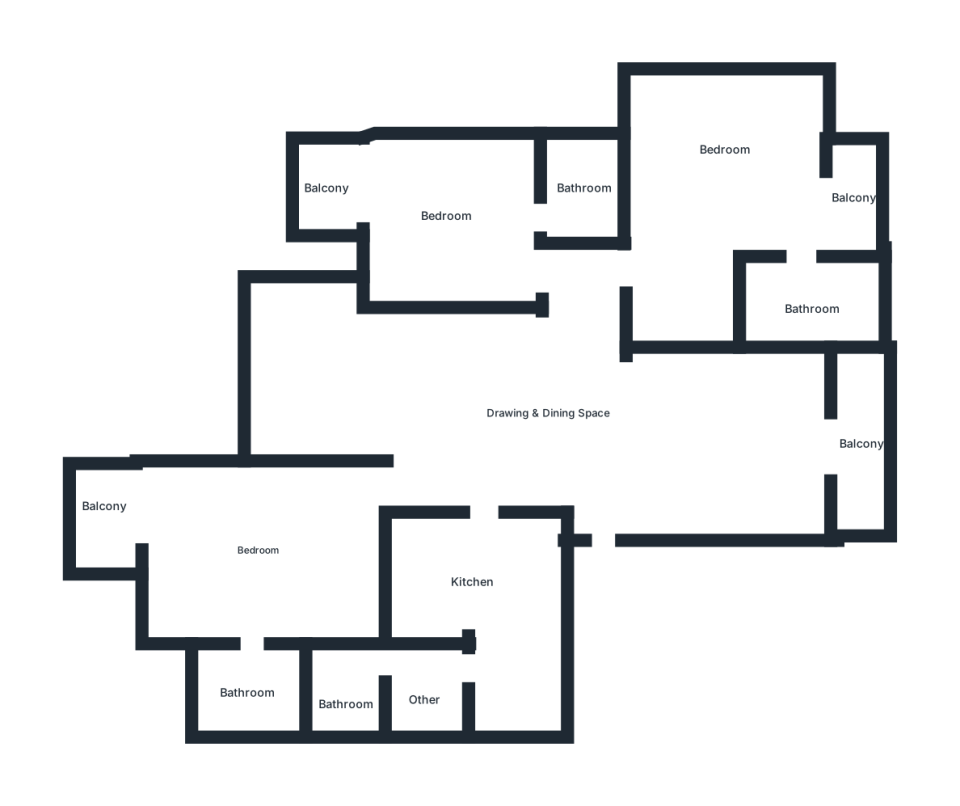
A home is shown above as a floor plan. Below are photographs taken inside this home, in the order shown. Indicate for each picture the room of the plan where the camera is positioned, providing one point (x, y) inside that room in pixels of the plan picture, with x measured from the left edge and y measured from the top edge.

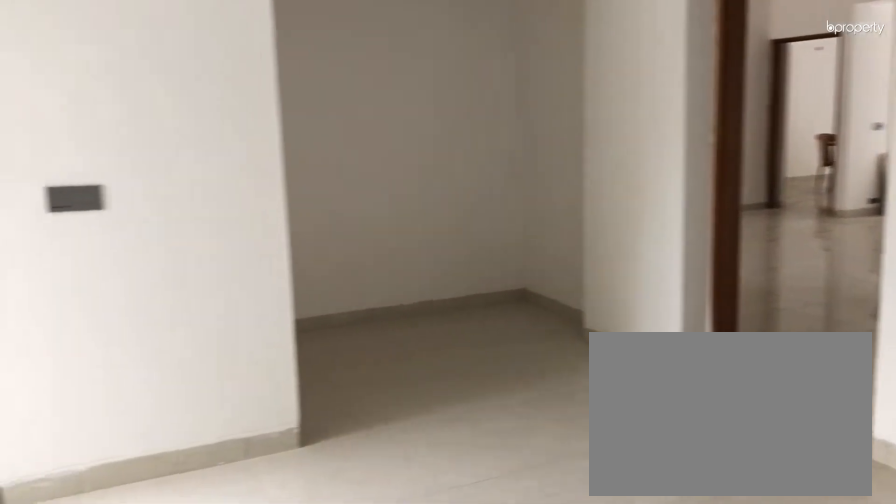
(732, 194)
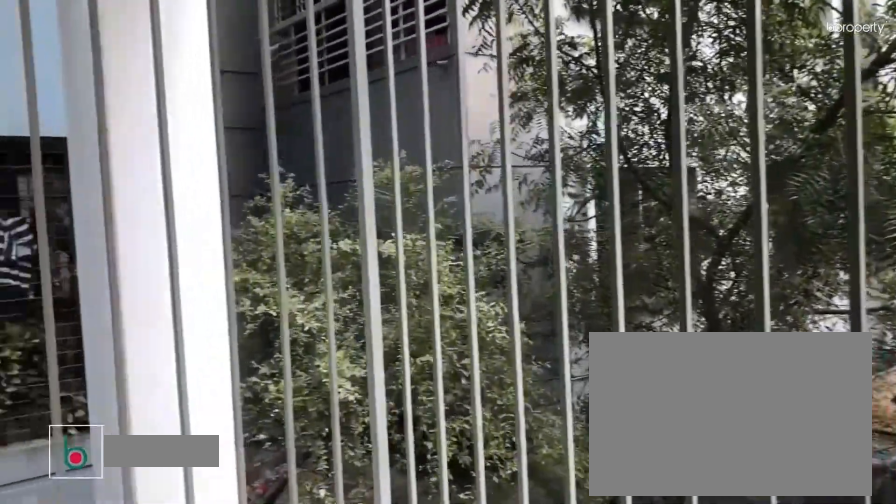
(849, 200)
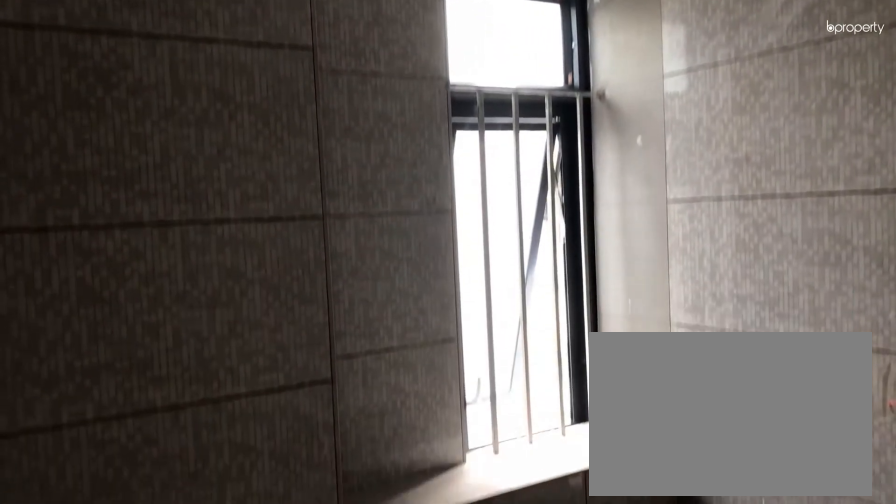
(802, 308)
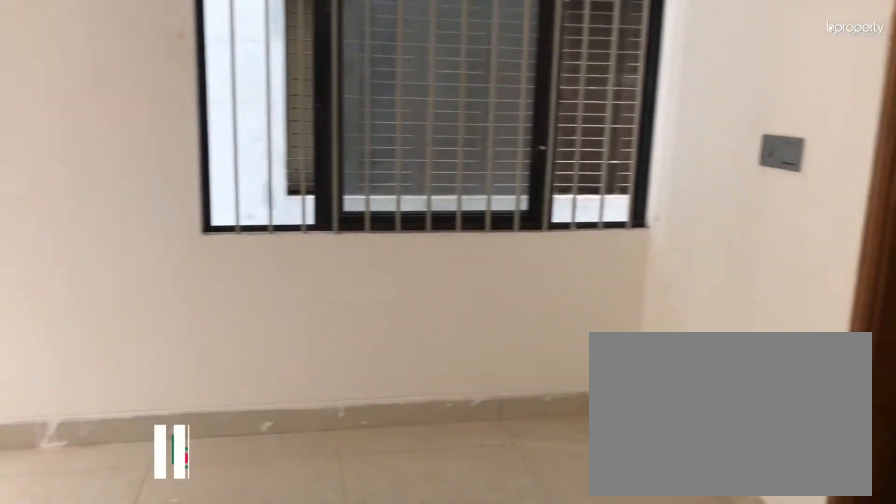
(474, 221)
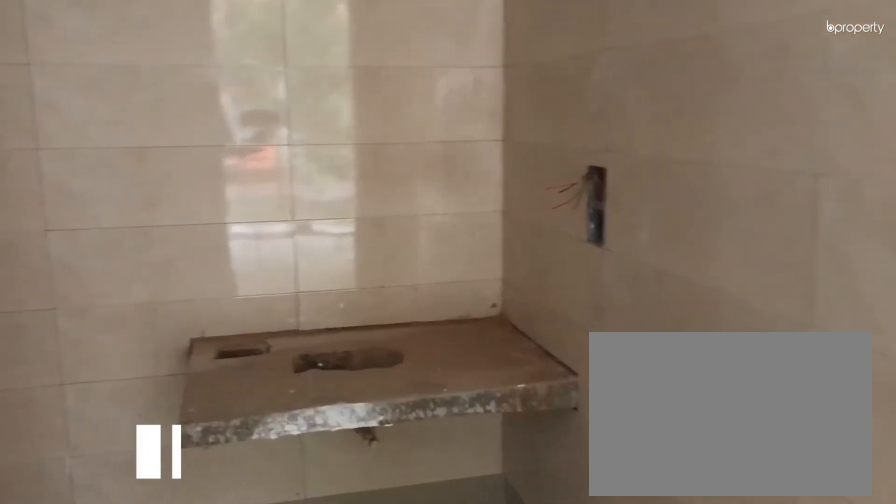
(594, 193)
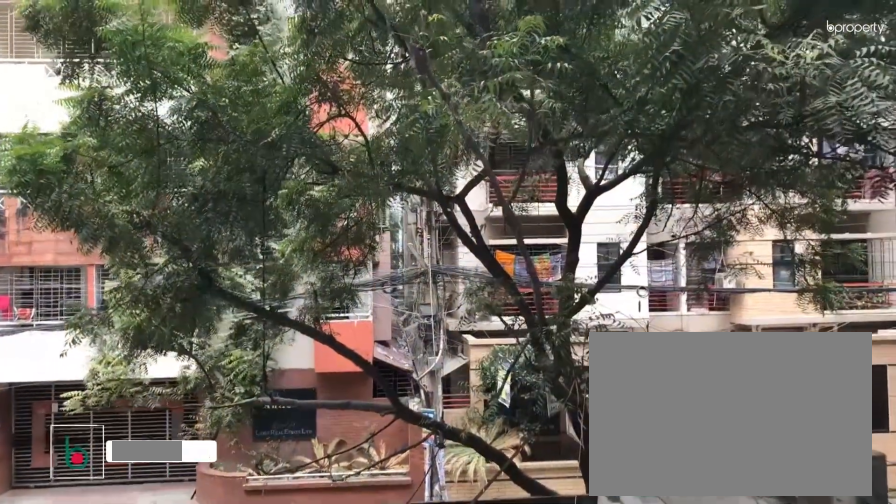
(359, 189)
